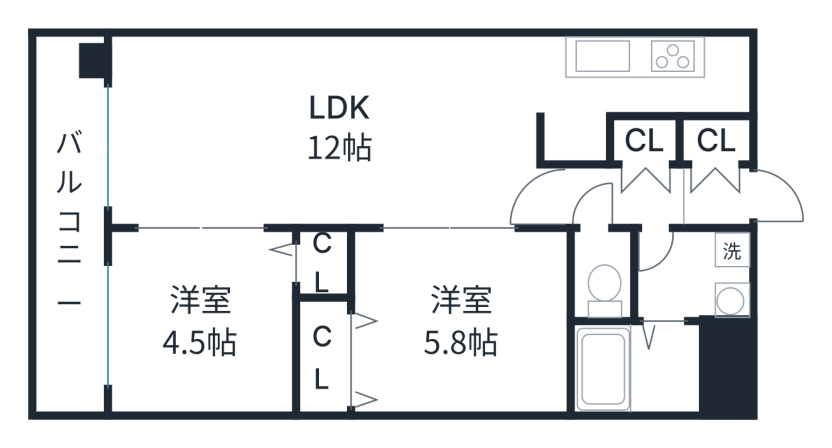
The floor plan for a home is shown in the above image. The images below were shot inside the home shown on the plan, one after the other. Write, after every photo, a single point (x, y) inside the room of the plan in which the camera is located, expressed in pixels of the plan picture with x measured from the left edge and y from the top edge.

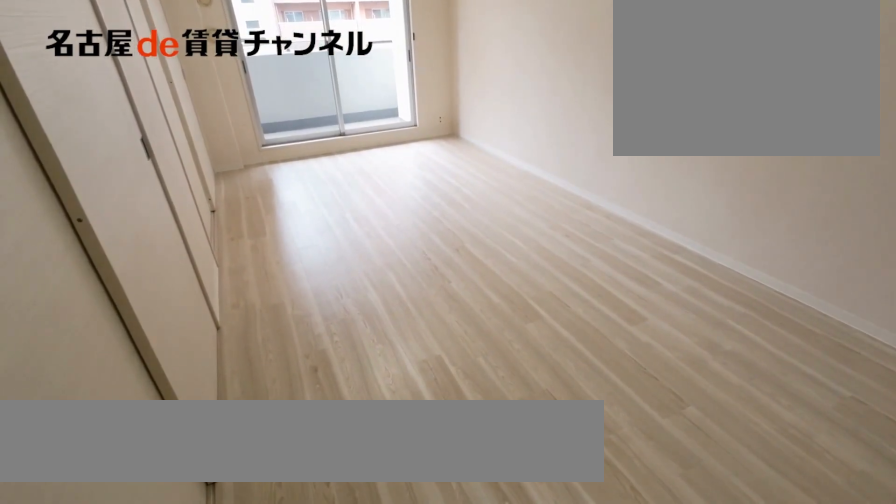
(335, 130)
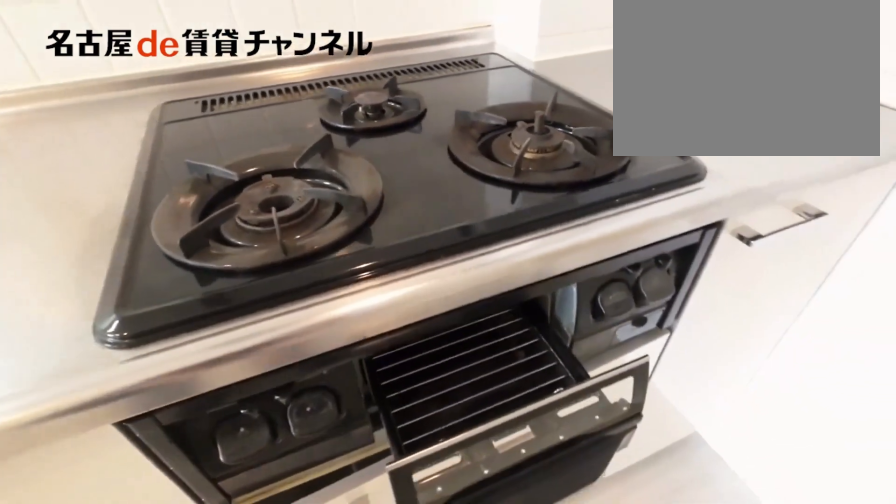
(646, 75)
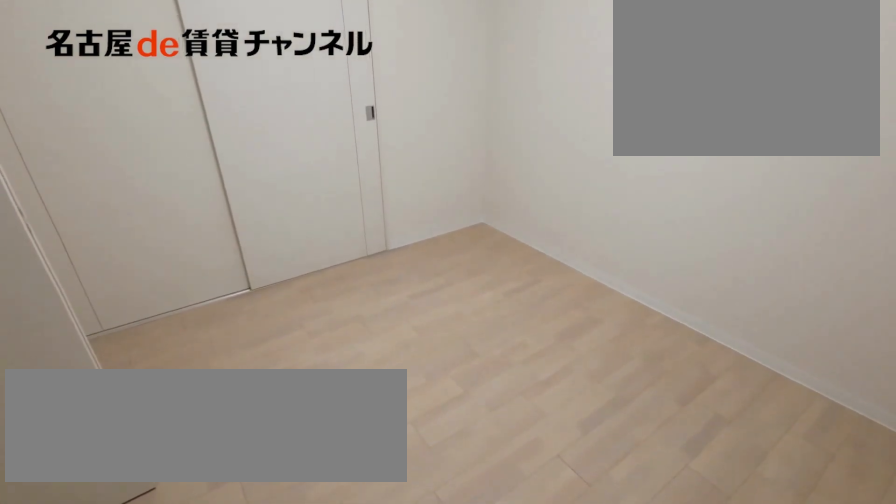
(441, 322)
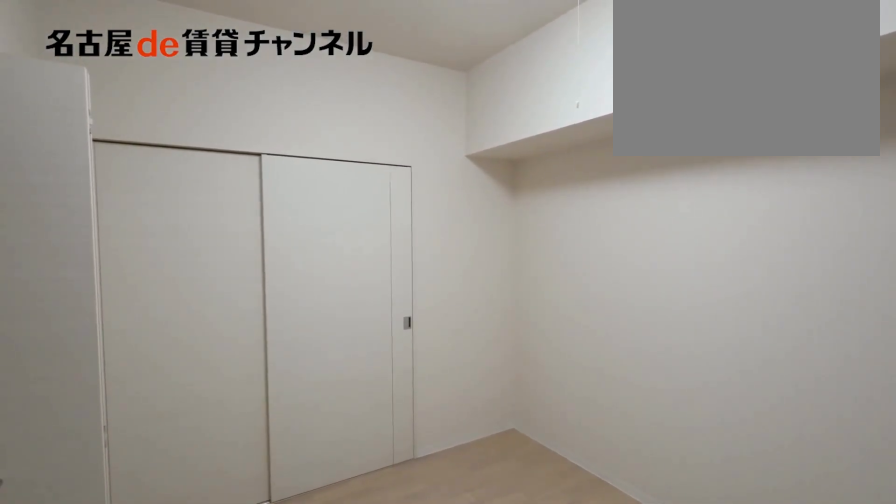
(441, 322)
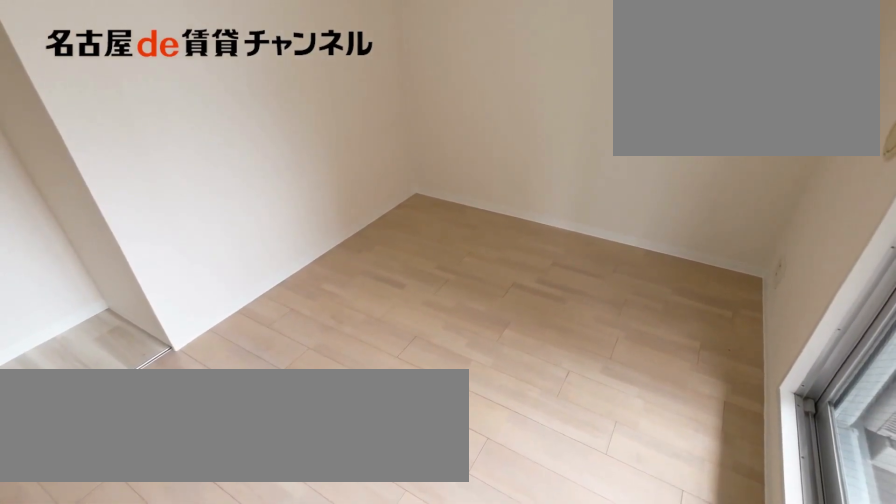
(213, 311)
